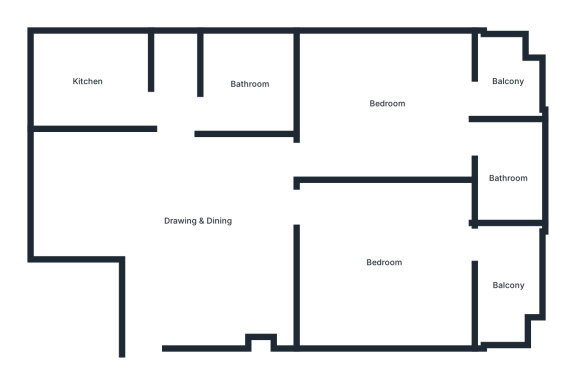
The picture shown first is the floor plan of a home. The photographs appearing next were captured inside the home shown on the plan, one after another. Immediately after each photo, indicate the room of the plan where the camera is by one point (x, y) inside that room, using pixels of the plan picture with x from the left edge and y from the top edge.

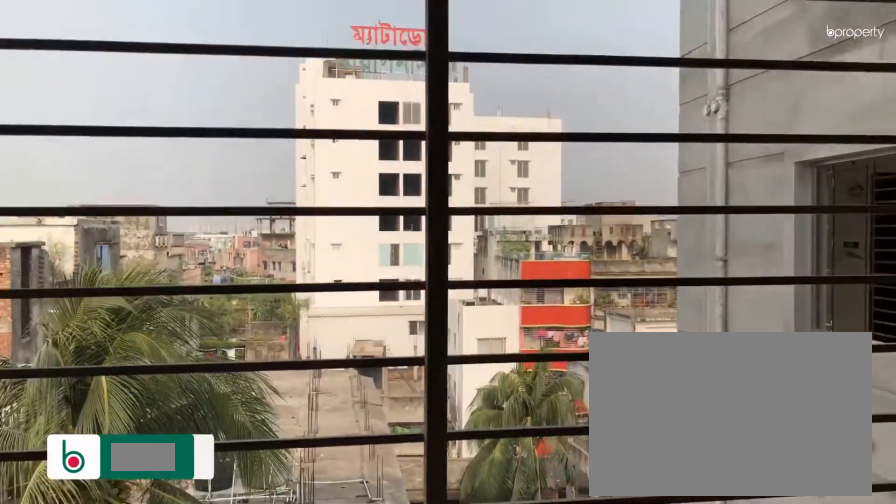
(508, 286)
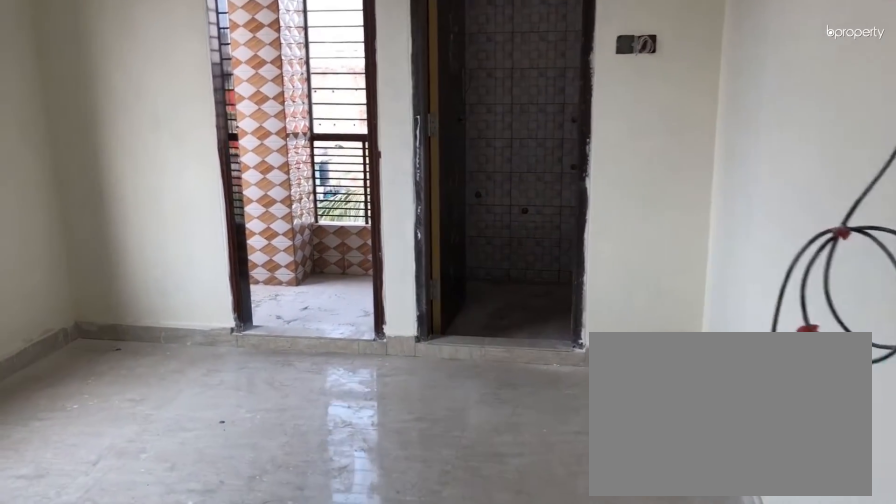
(387, 104)
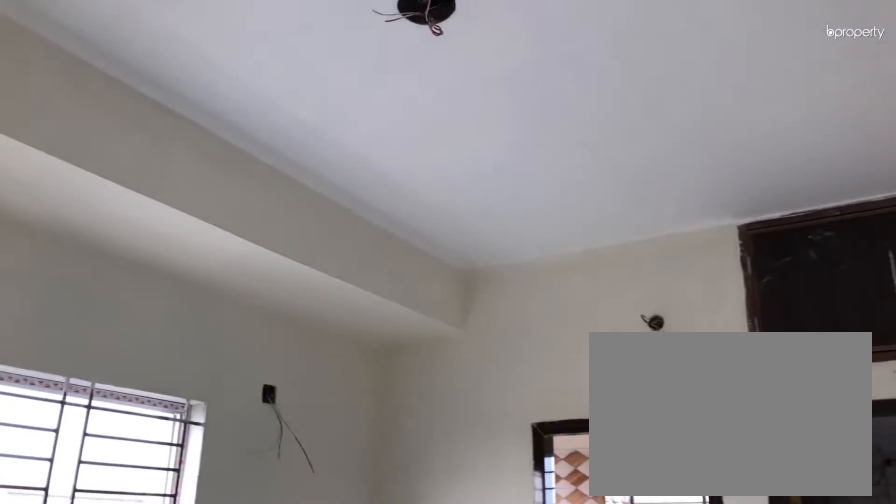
(387, 104)
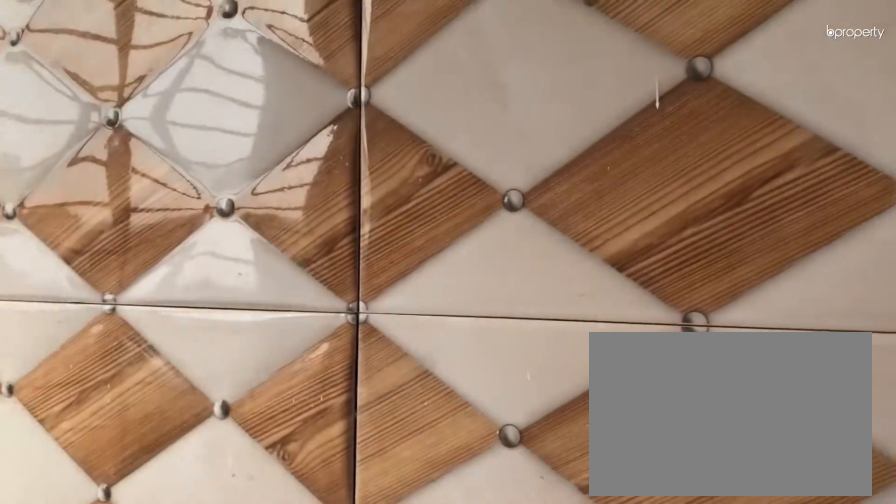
(509, 81)
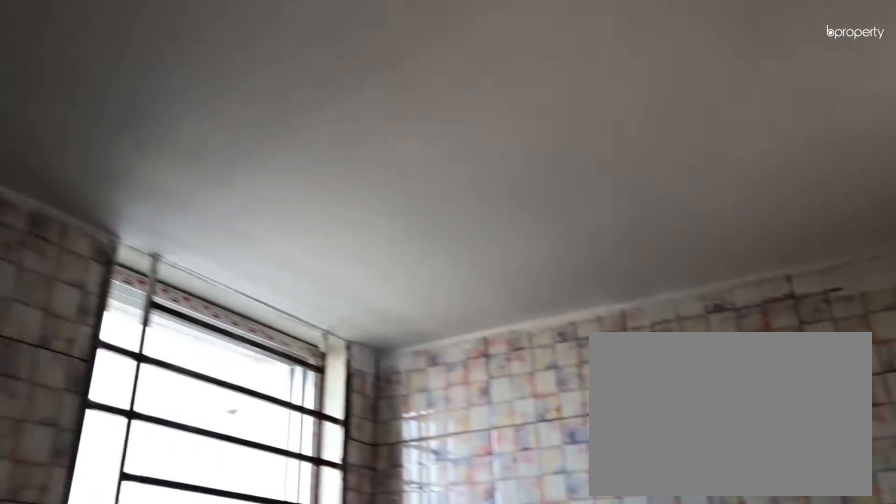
(508, 179)
